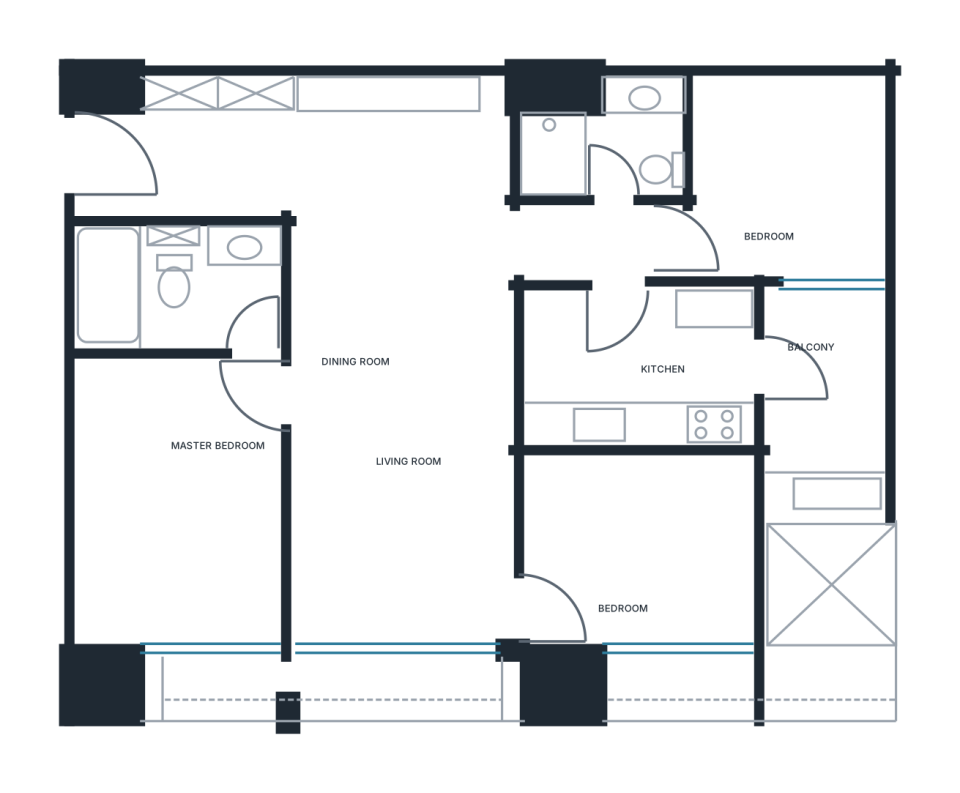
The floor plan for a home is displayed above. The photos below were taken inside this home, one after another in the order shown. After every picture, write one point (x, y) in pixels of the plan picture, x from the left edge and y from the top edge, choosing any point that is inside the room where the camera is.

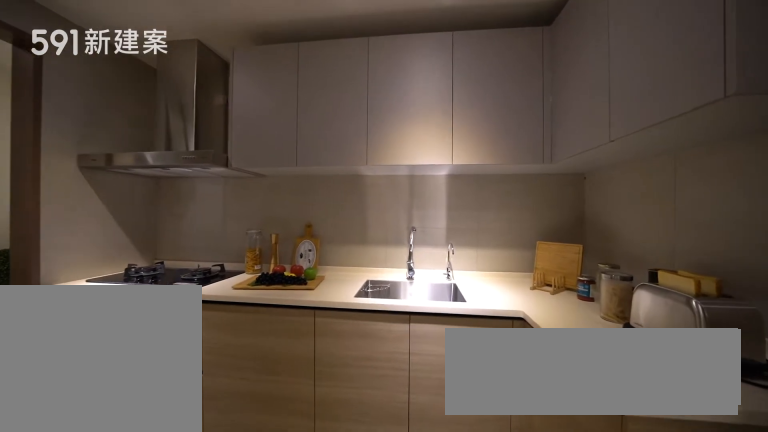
(642, 364)
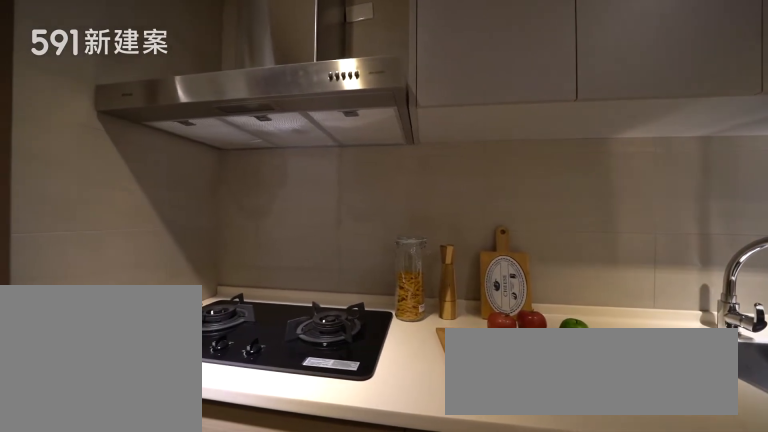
(642, 364)
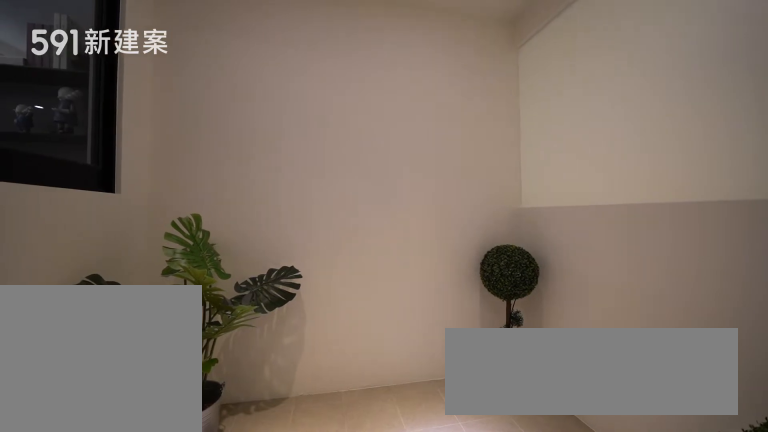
(828, 378)
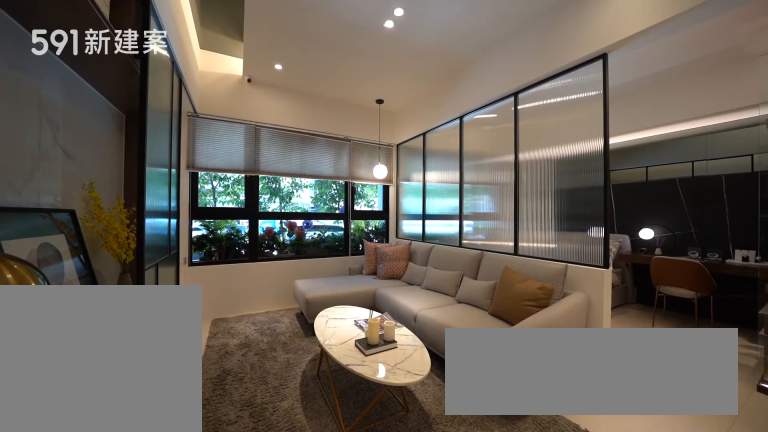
(403, 528)
